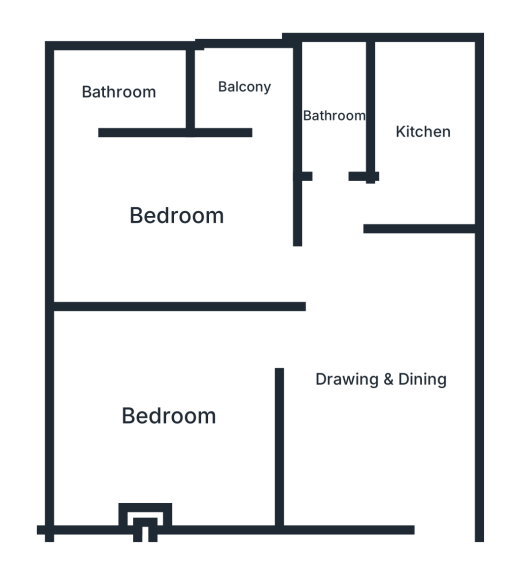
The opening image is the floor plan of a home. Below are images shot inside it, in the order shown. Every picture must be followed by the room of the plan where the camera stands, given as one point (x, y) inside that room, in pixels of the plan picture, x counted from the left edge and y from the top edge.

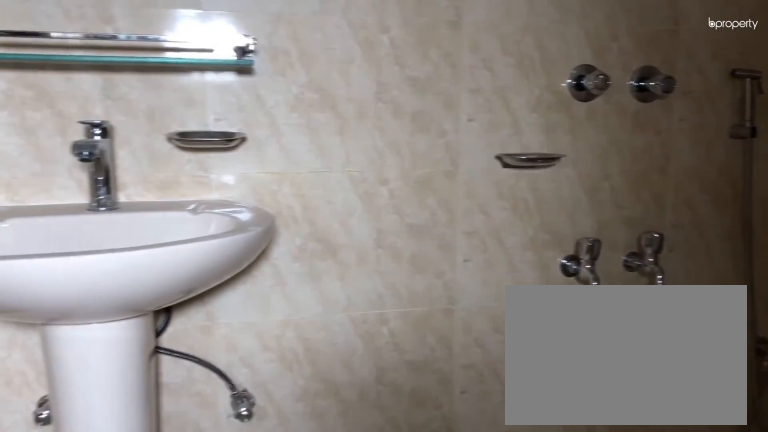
(118, 92)
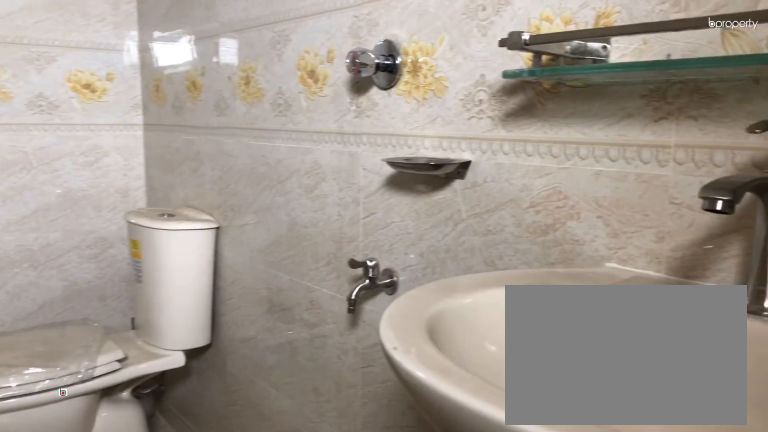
(332, 116)
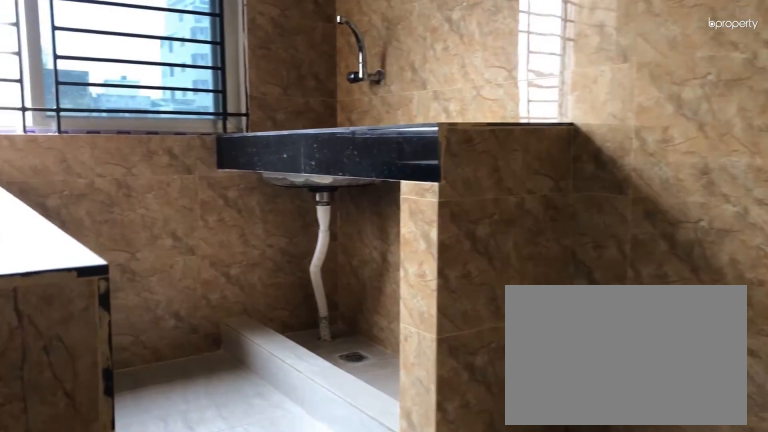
(422, 131)
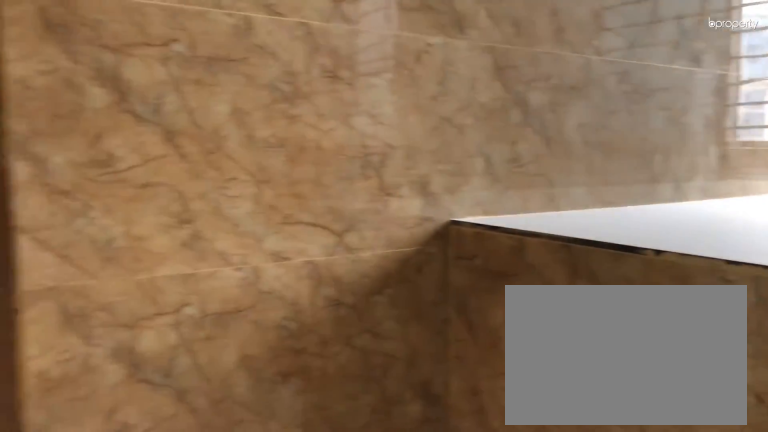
(422, 131)
